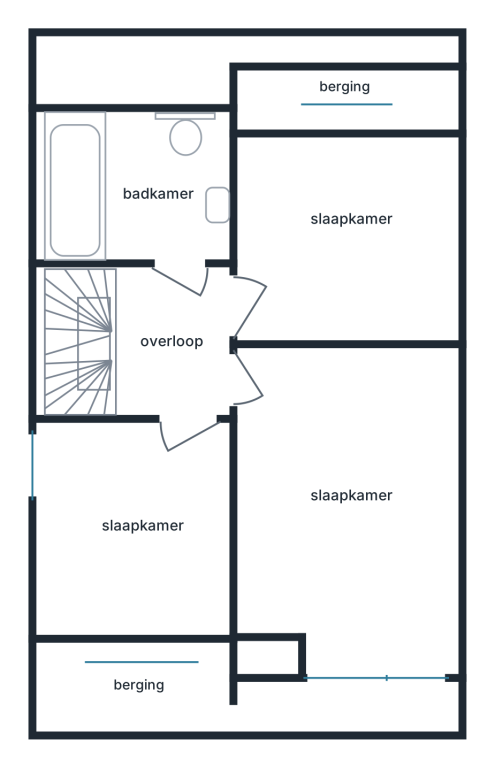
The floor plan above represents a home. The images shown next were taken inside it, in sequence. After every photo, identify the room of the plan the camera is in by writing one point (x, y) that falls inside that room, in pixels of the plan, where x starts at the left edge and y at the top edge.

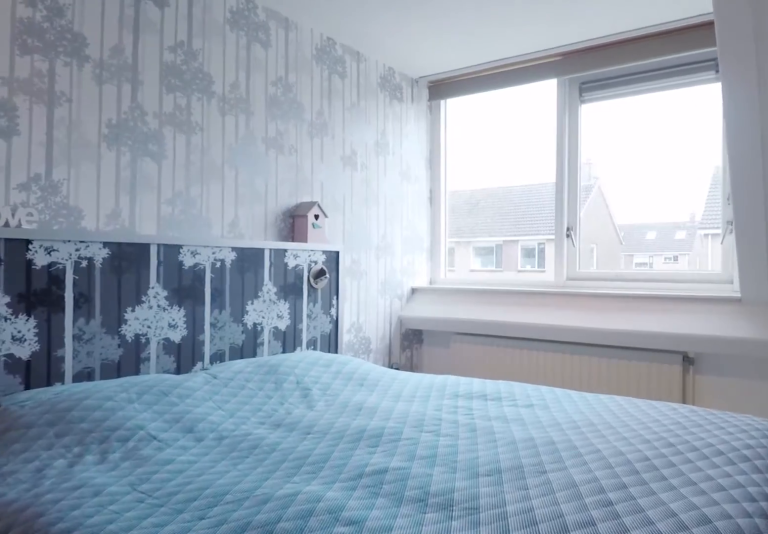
(346, 507)
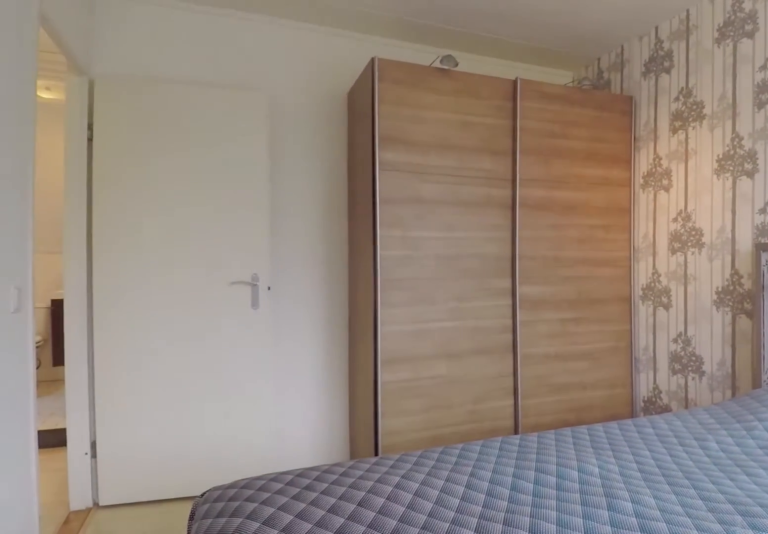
(346, 507)
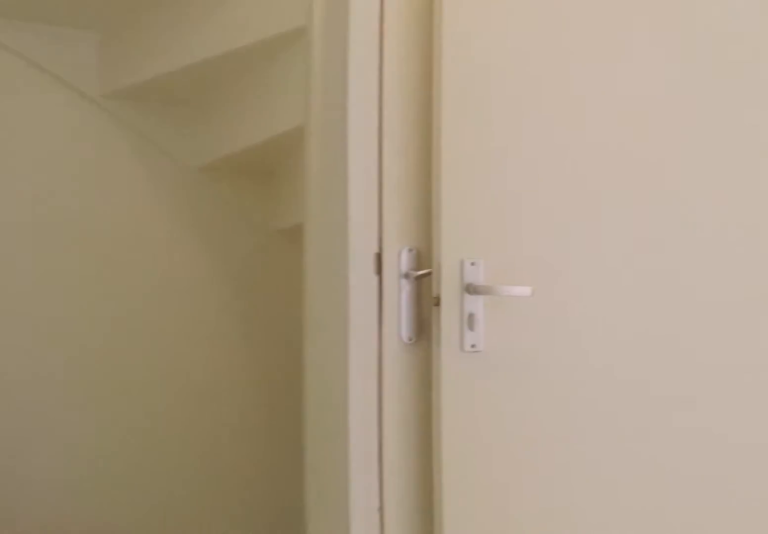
(172, 342)
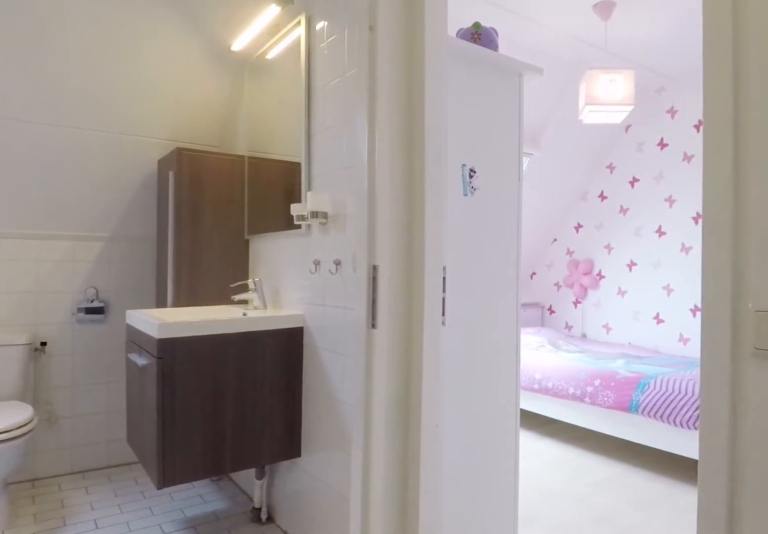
(172, 342)
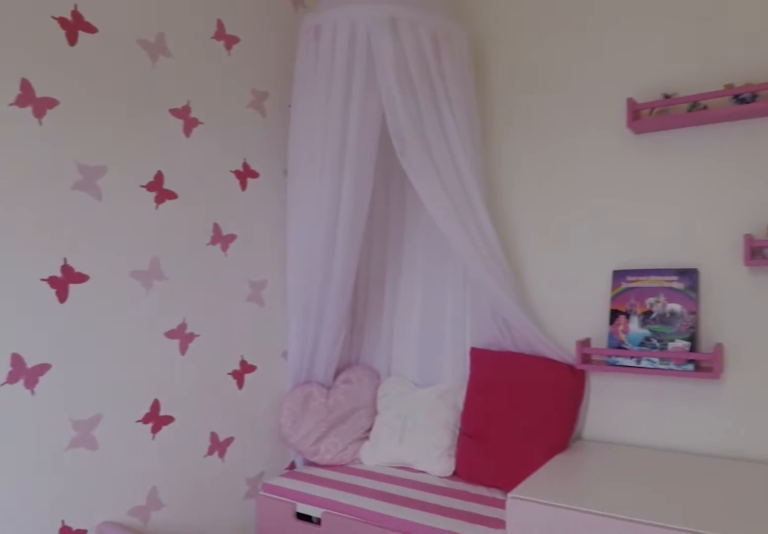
(344, 235)
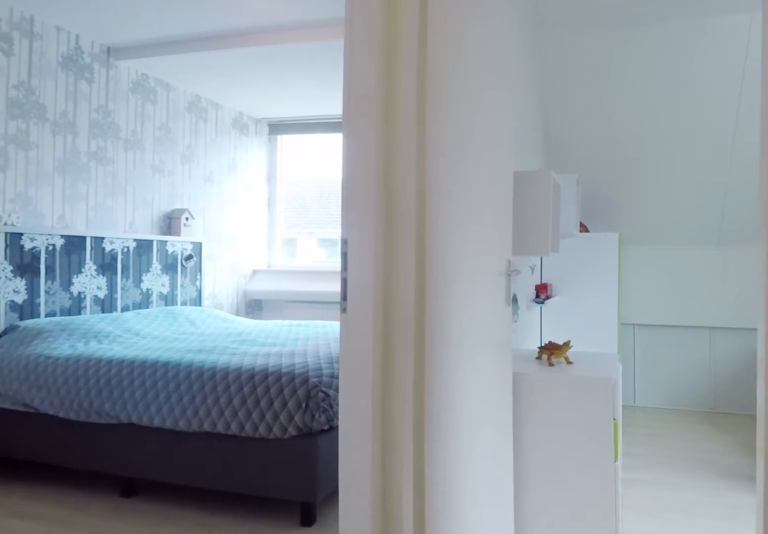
(172, 342)
